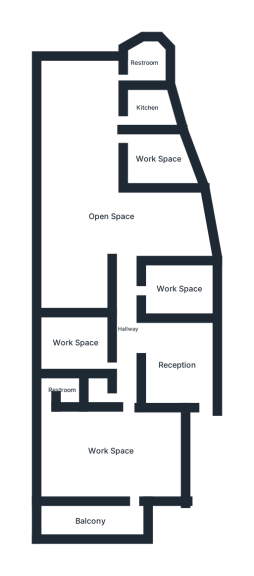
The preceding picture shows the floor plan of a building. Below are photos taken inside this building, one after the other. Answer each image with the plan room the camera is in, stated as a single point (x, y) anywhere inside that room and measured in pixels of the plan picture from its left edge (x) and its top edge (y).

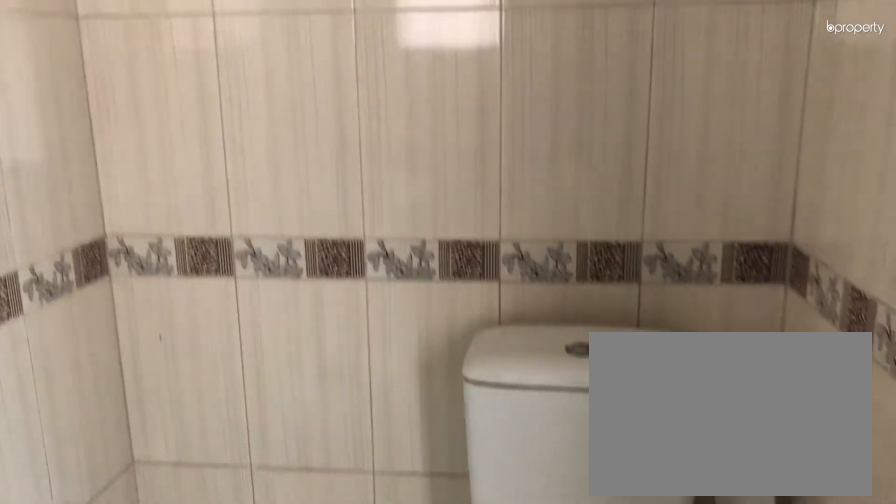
(59, 393)
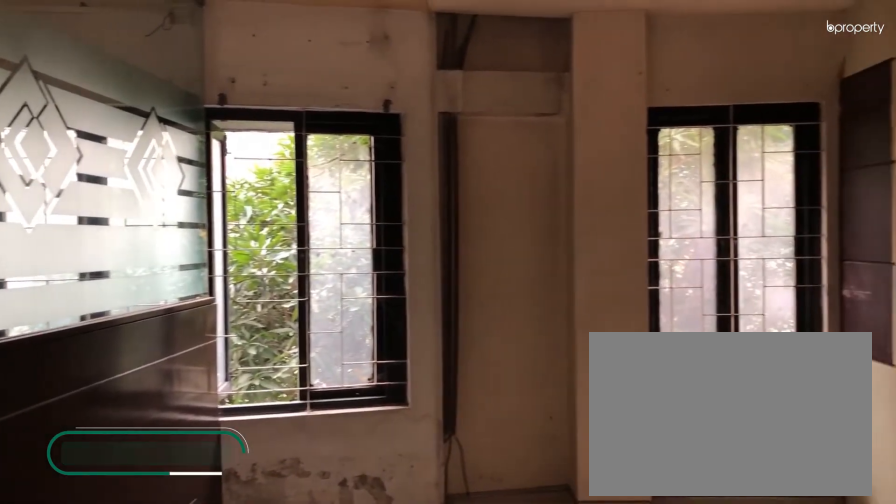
(179, 288)
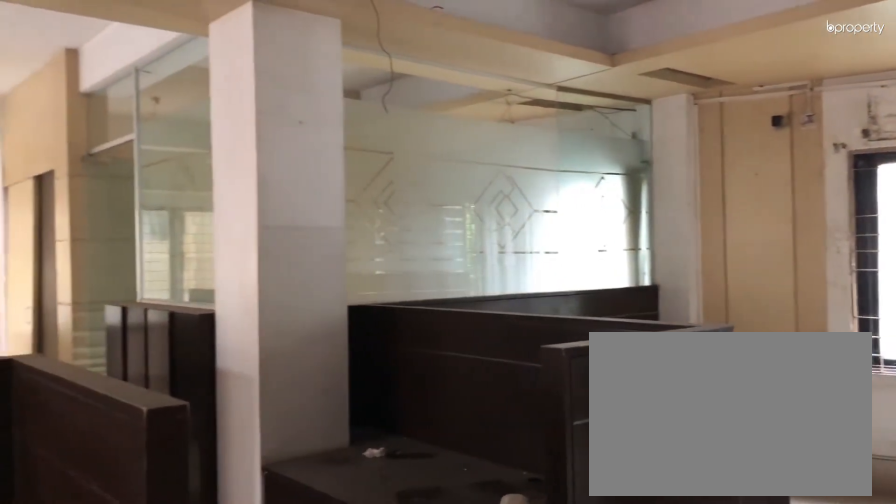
(110, 217)
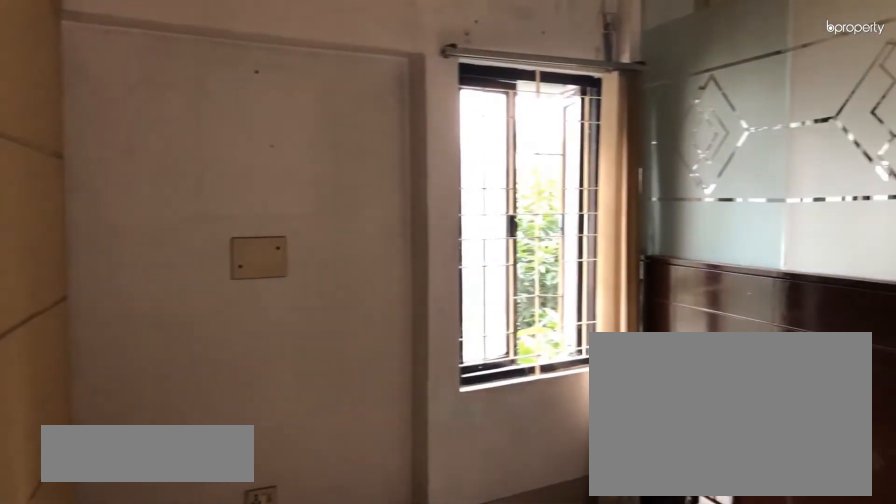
(160, 156)
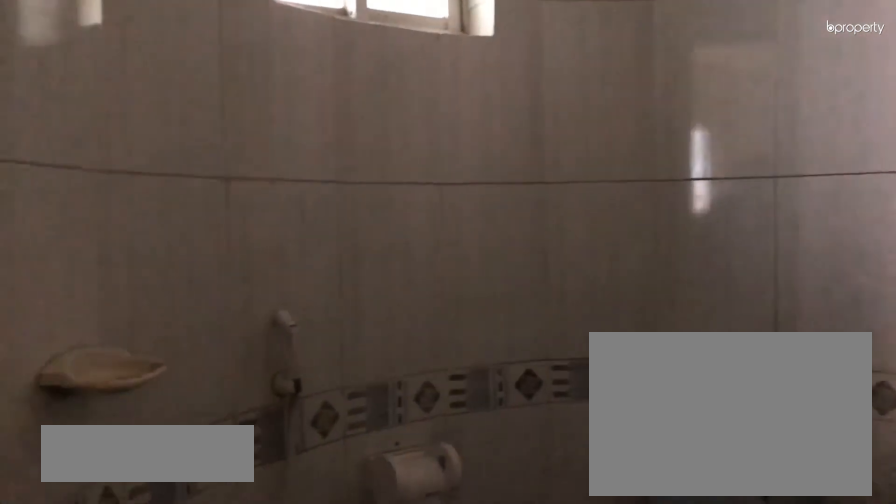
(142, 61)
